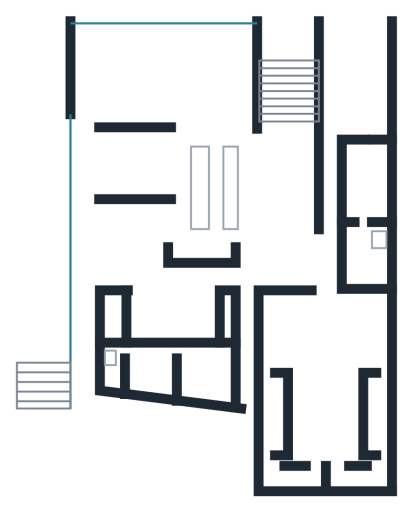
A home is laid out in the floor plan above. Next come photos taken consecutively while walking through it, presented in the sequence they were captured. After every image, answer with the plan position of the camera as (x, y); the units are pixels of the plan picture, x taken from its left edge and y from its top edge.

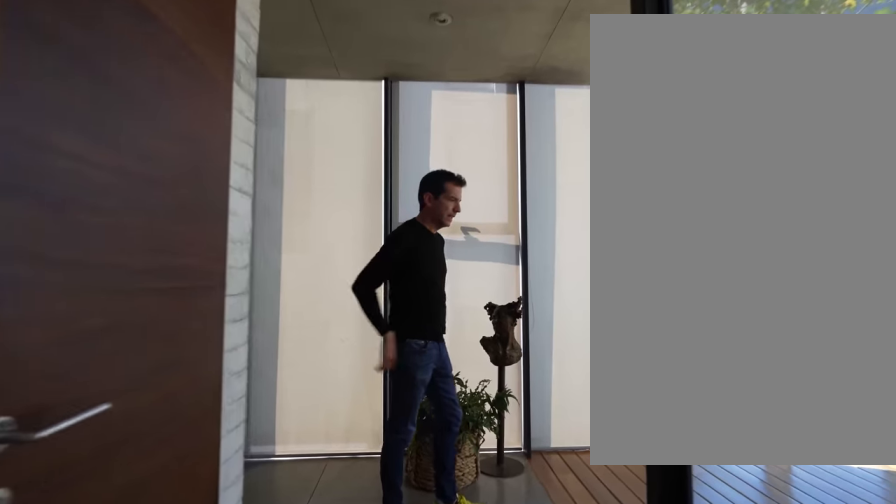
(122, 279)
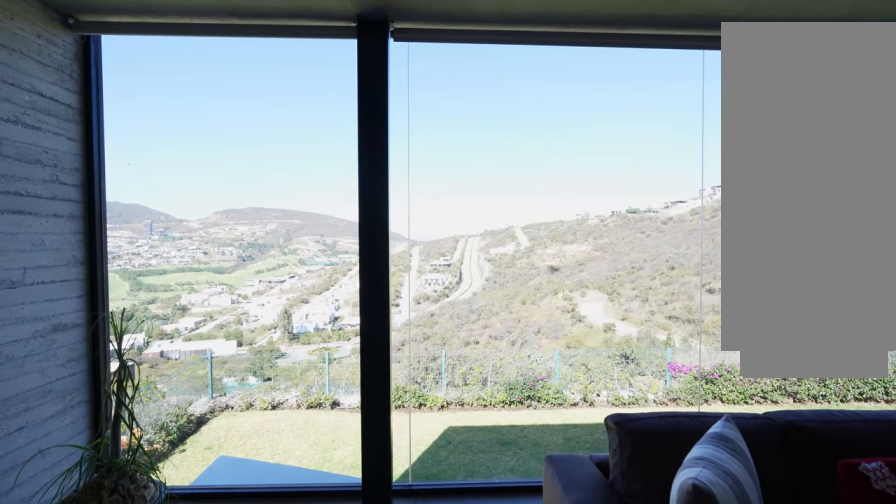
(103, 50)
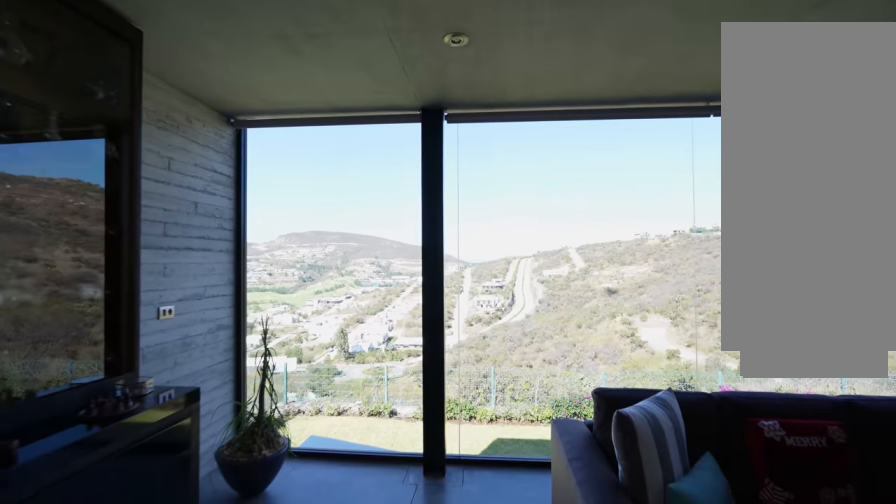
(103, 47)
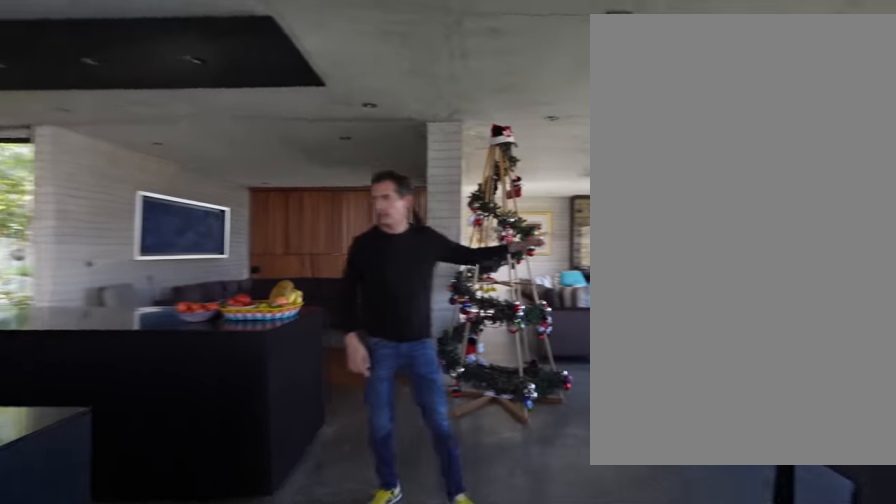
(234, 117)
